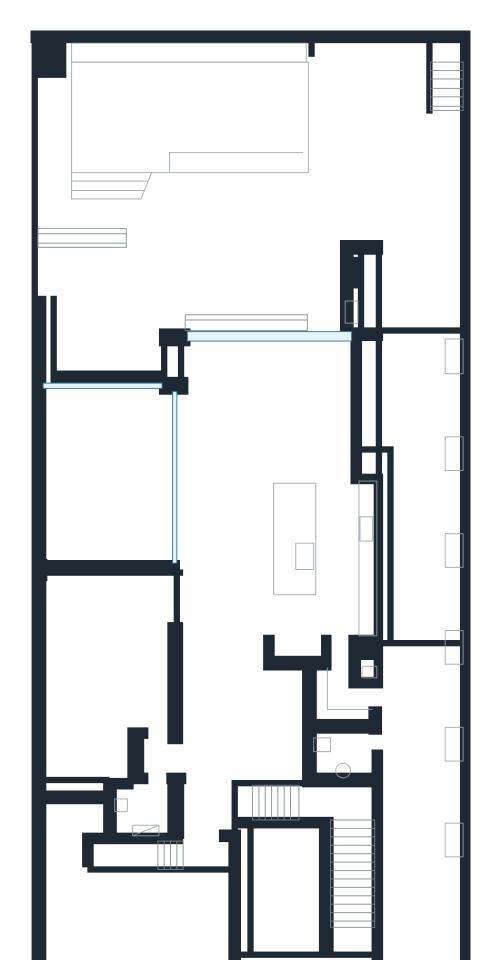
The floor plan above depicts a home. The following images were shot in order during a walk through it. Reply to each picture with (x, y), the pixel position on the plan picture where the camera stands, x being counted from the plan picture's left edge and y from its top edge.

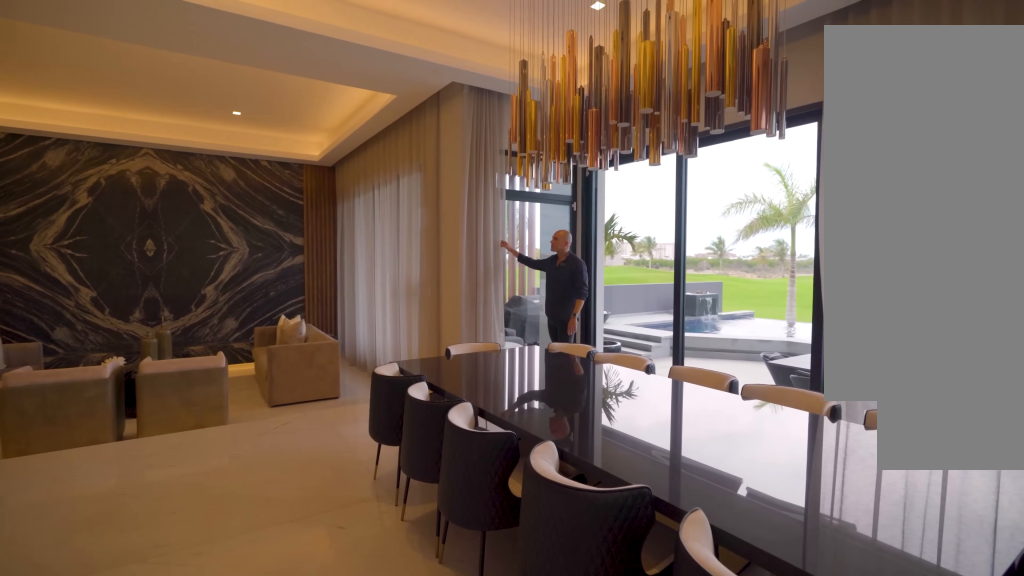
(283, 457)
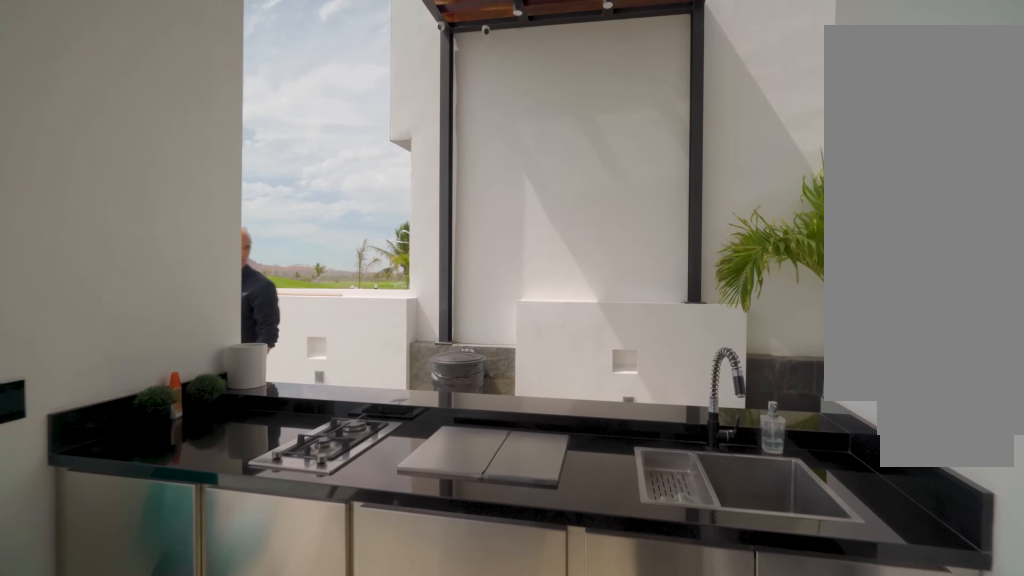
(314, 296)
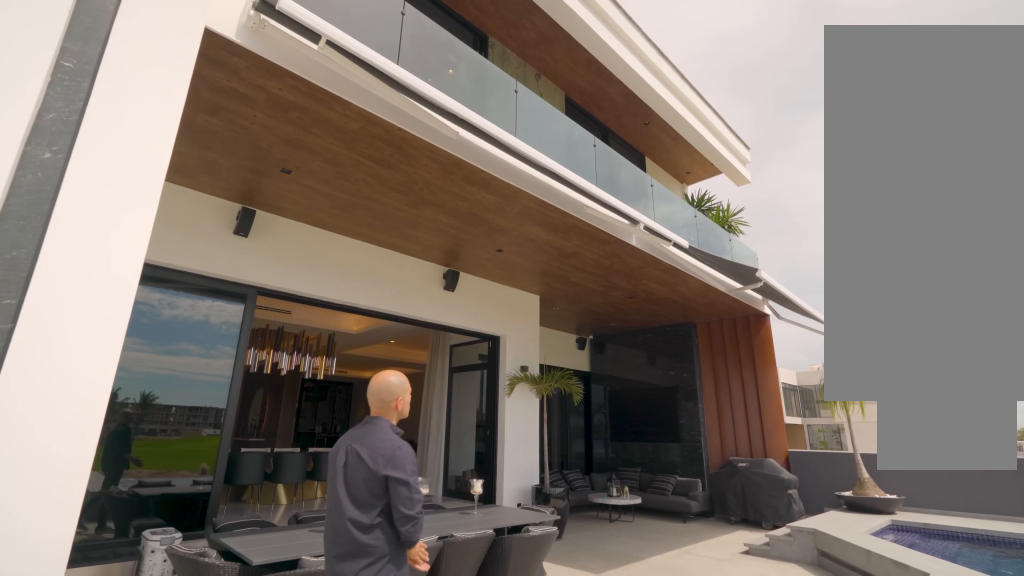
(327, 247)
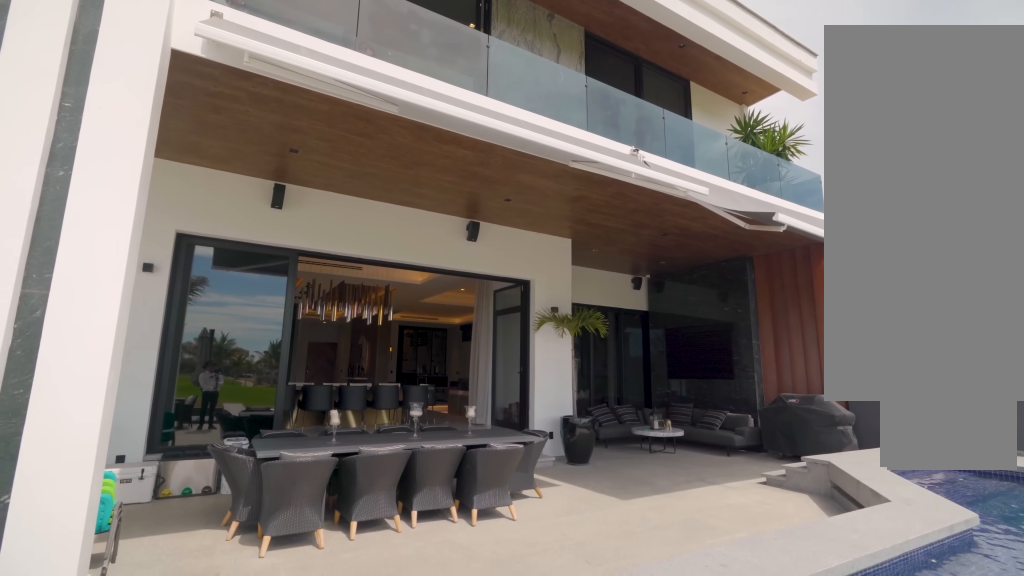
(327, 247)
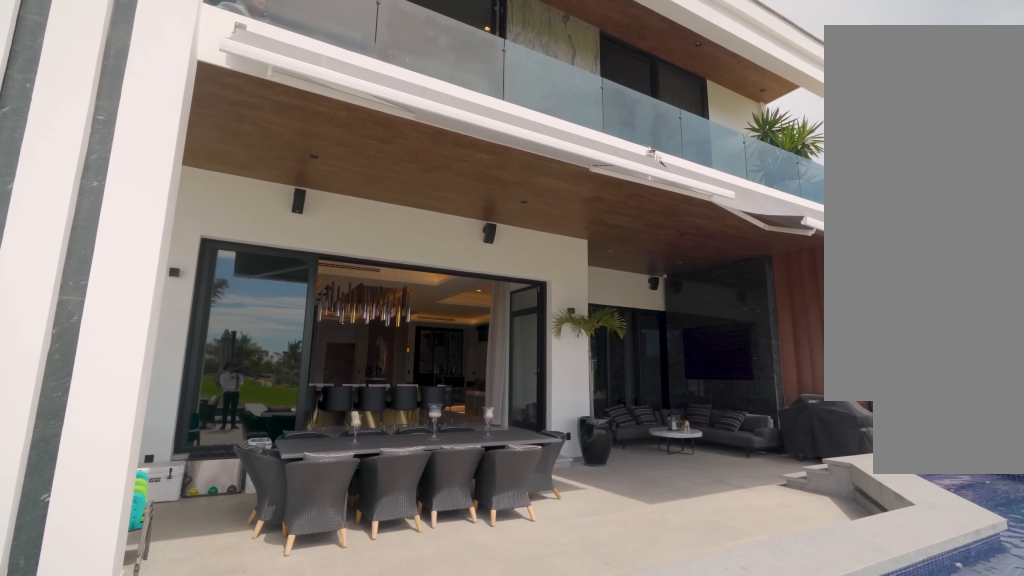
(327, 247)
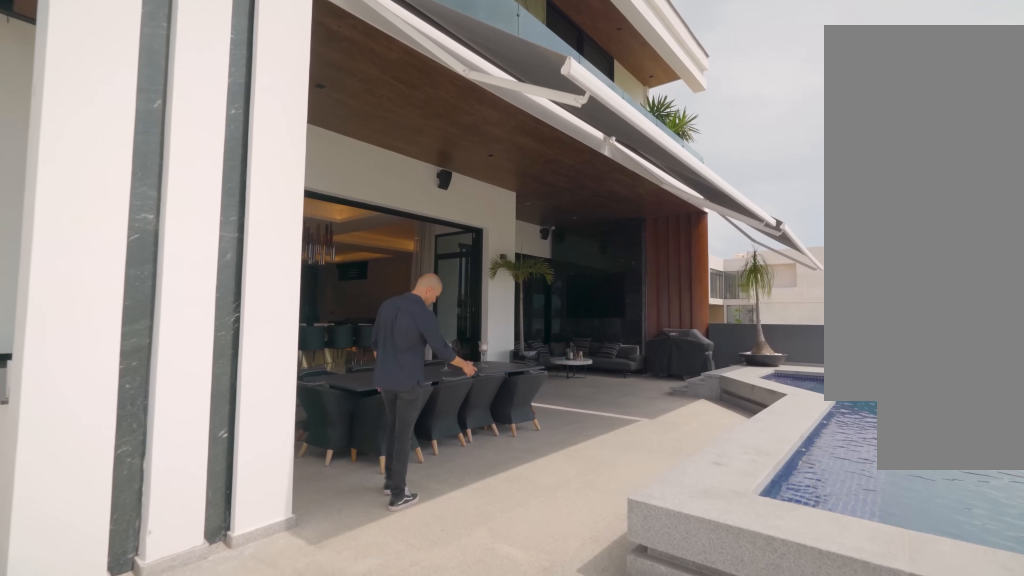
(349, 163)
